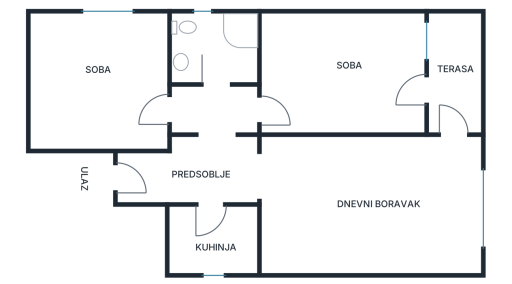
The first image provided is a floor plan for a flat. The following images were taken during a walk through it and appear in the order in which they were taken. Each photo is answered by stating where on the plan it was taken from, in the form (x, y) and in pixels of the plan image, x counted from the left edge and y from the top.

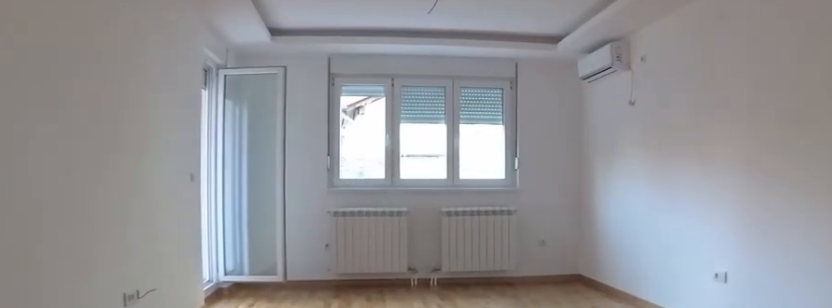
(264, 178)
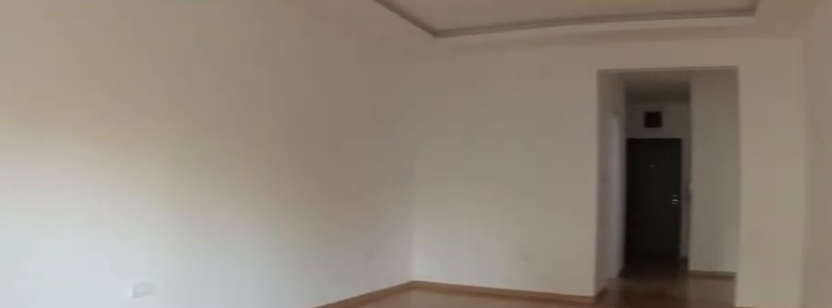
(446, 187)
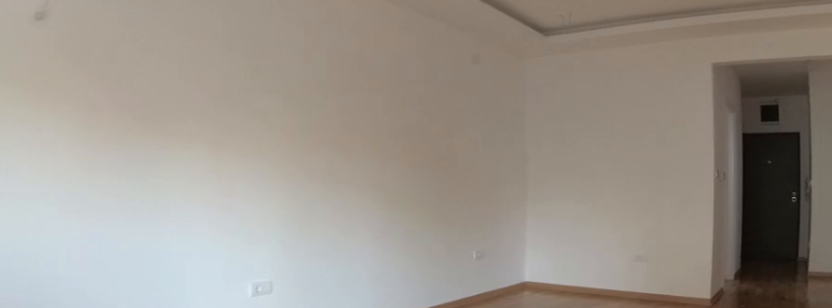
(452, 188)
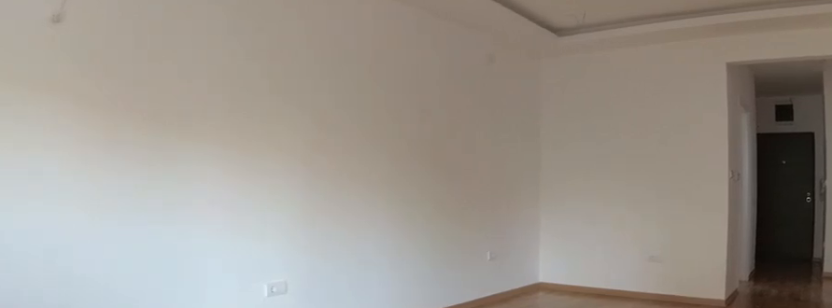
(451, 187)
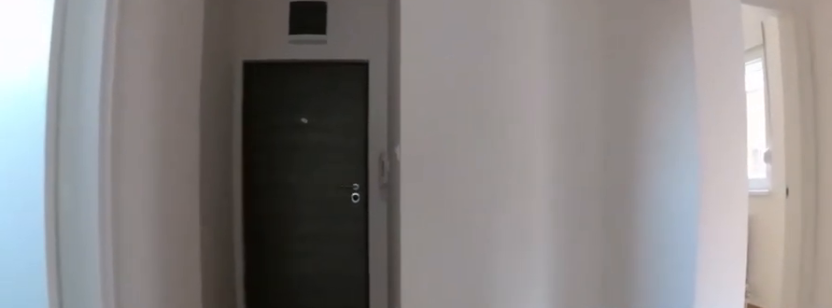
(259, 169)
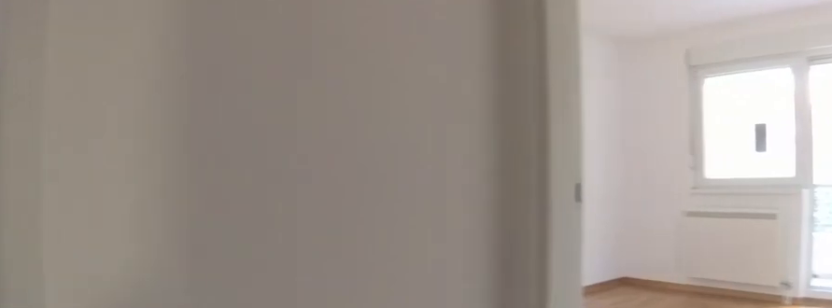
(219, 123)
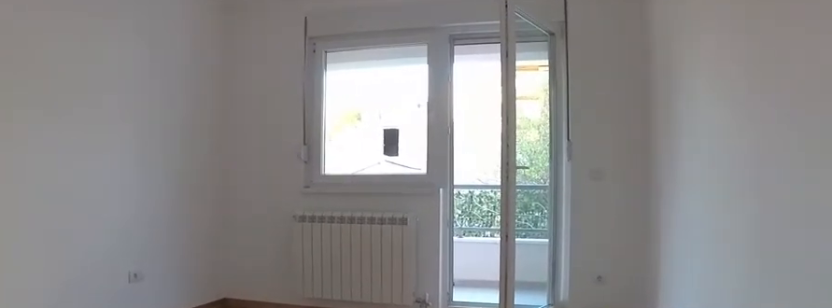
(252, 114)
